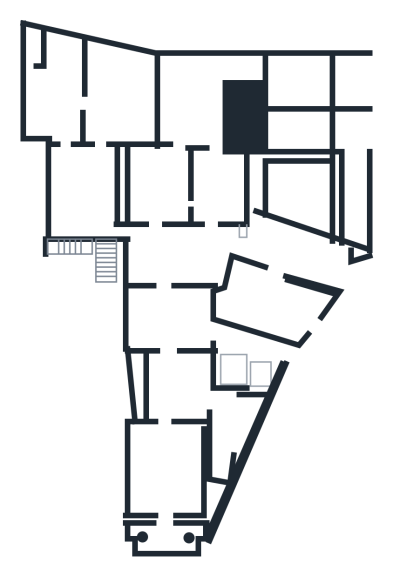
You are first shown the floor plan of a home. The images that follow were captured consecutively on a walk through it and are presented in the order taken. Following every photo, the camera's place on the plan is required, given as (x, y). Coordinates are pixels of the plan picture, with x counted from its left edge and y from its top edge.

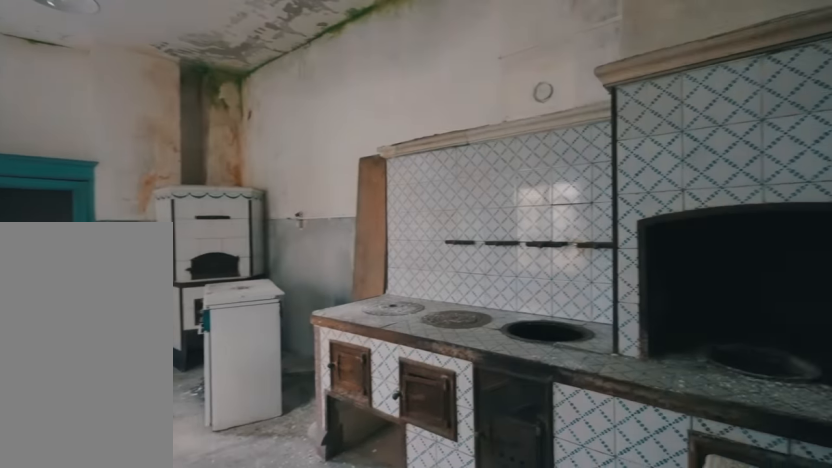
(107, 103)
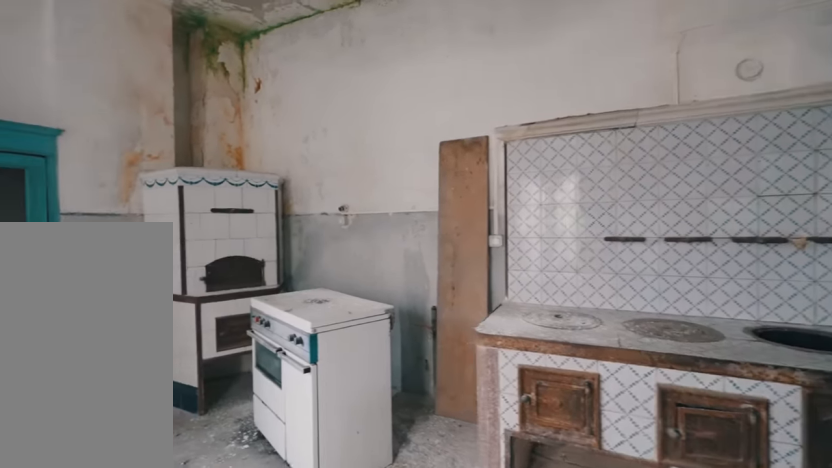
(107, 103)
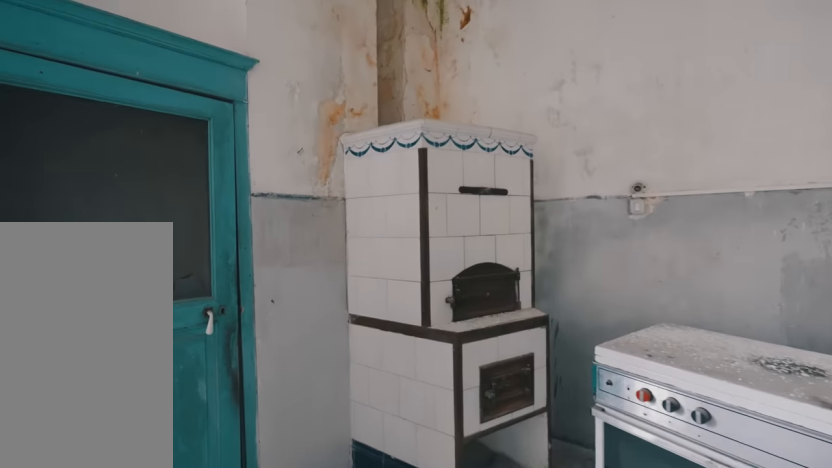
(108, 103)
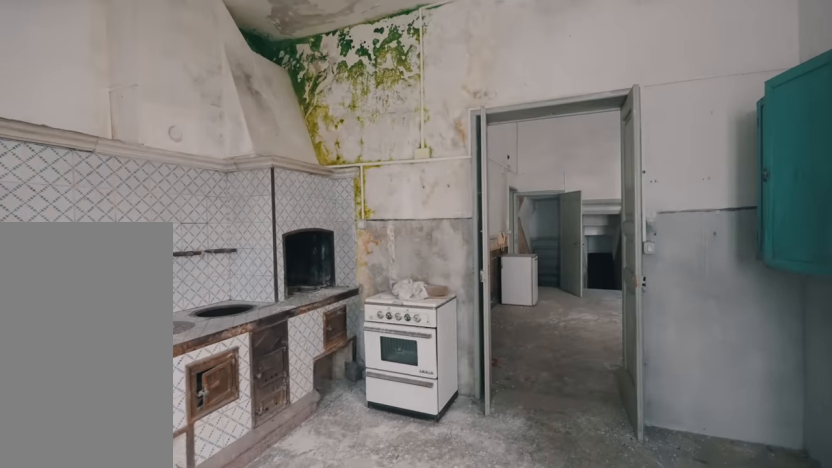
(108, 103)
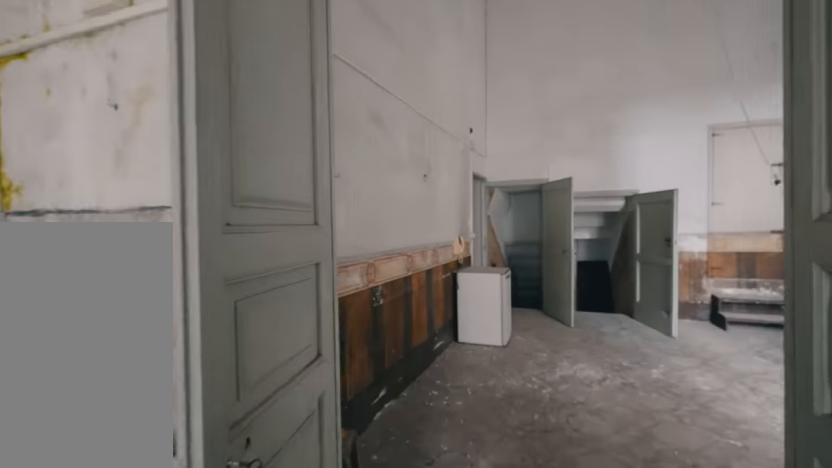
(102, 124)
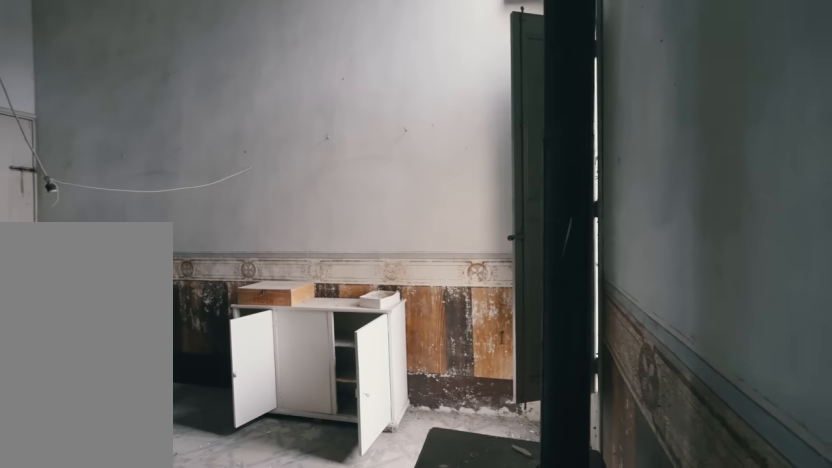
(81, 192)
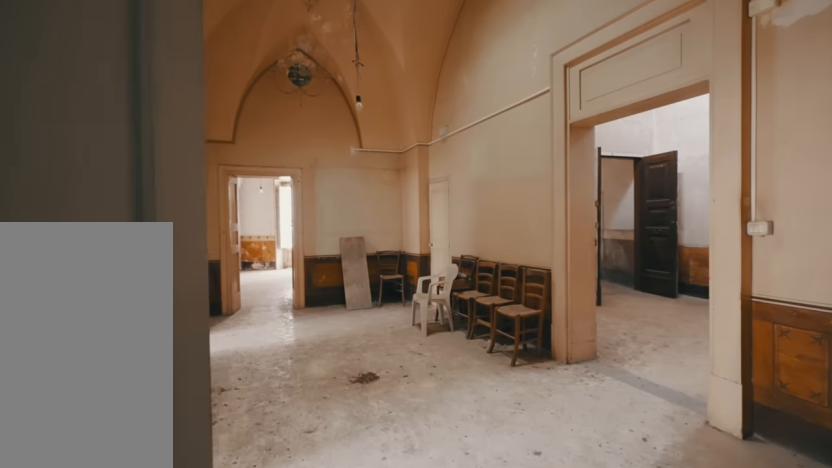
(148, 240)
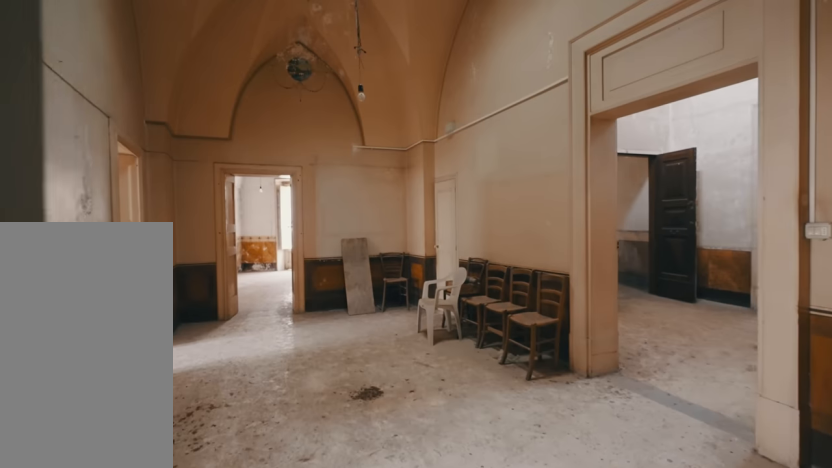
(168, 255)
